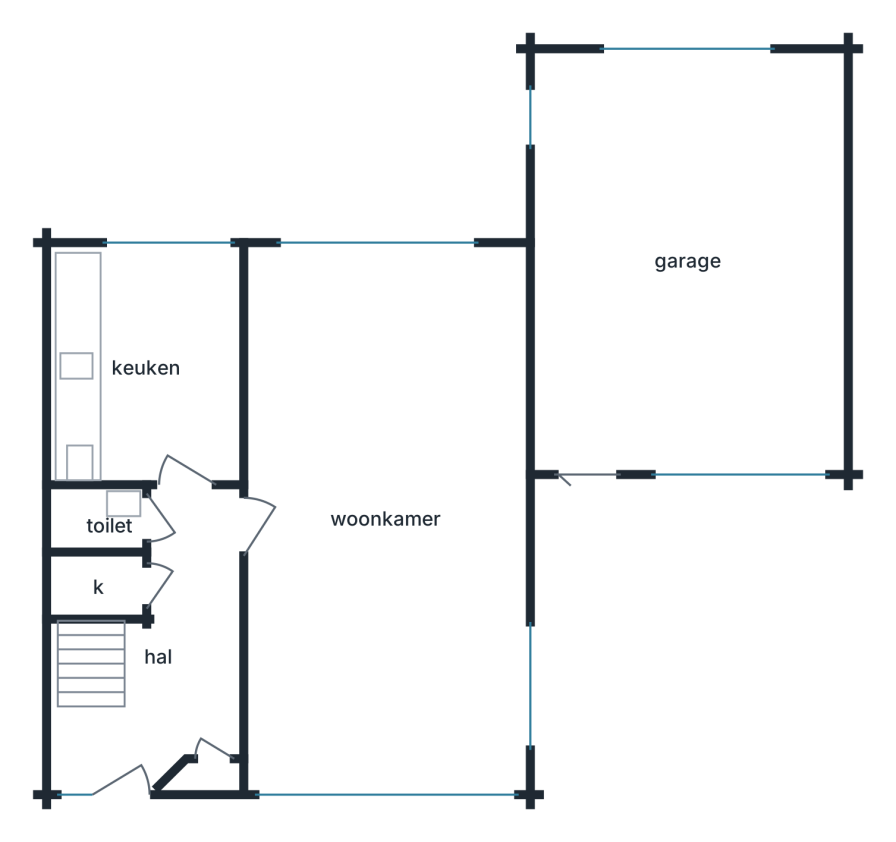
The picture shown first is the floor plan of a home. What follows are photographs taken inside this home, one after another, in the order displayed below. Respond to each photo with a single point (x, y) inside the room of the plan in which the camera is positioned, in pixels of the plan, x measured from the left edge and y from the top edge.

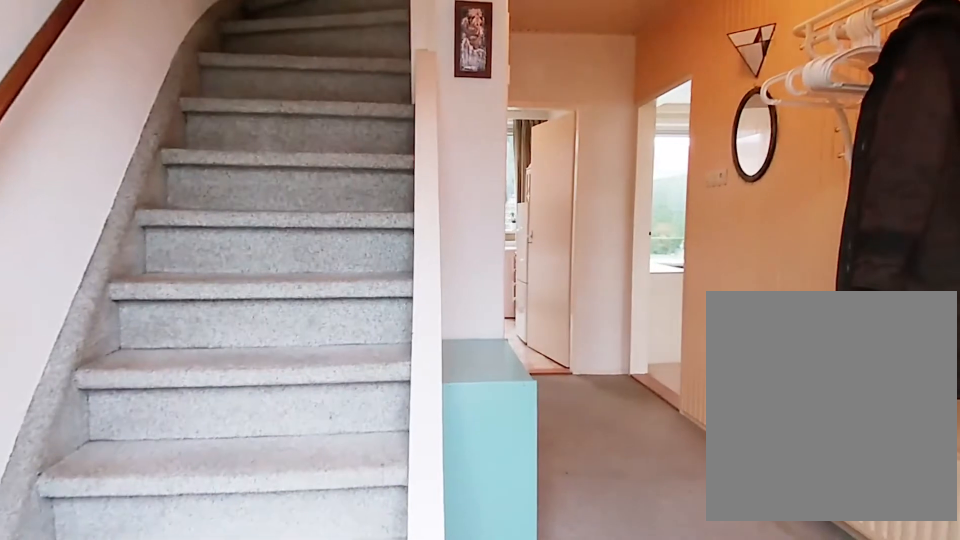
(151, 654)
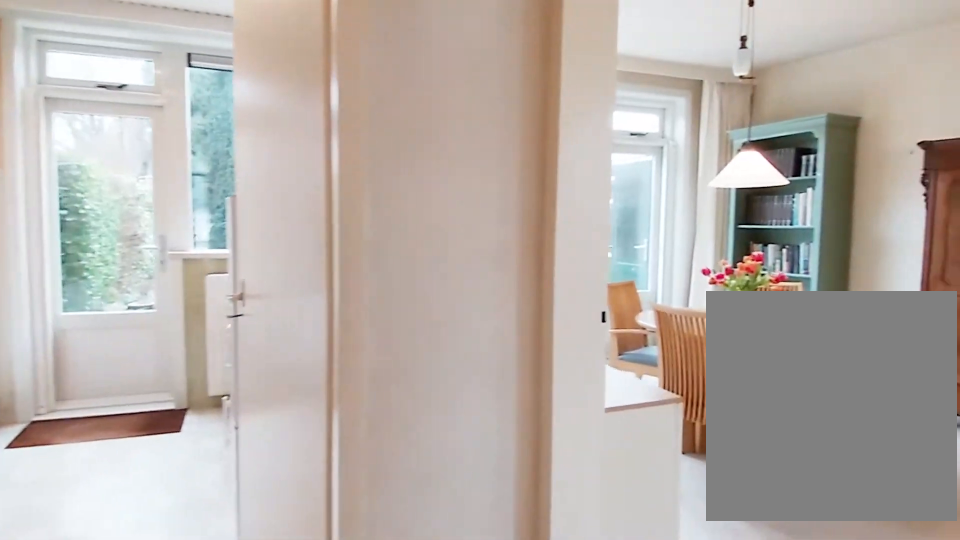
(151, 654)
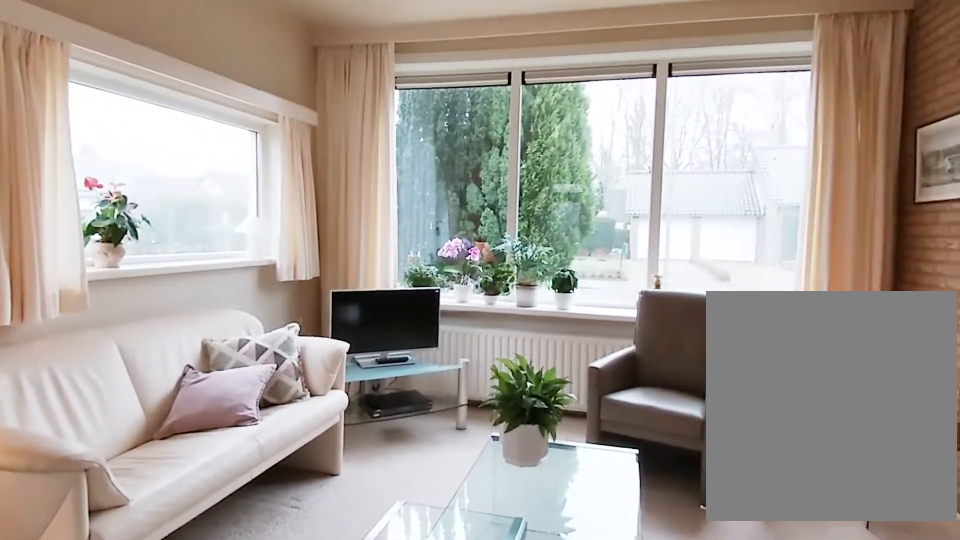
(388, 520)
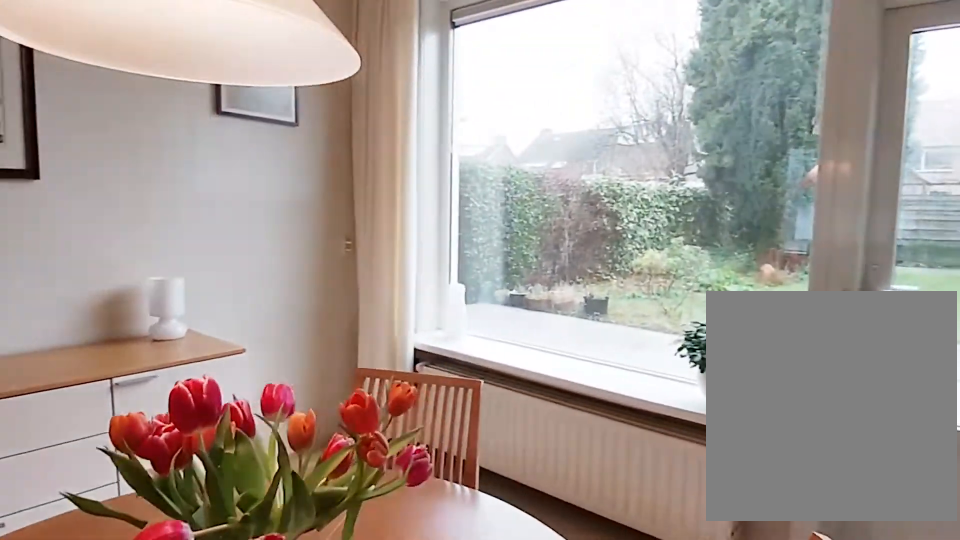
(388, 520)
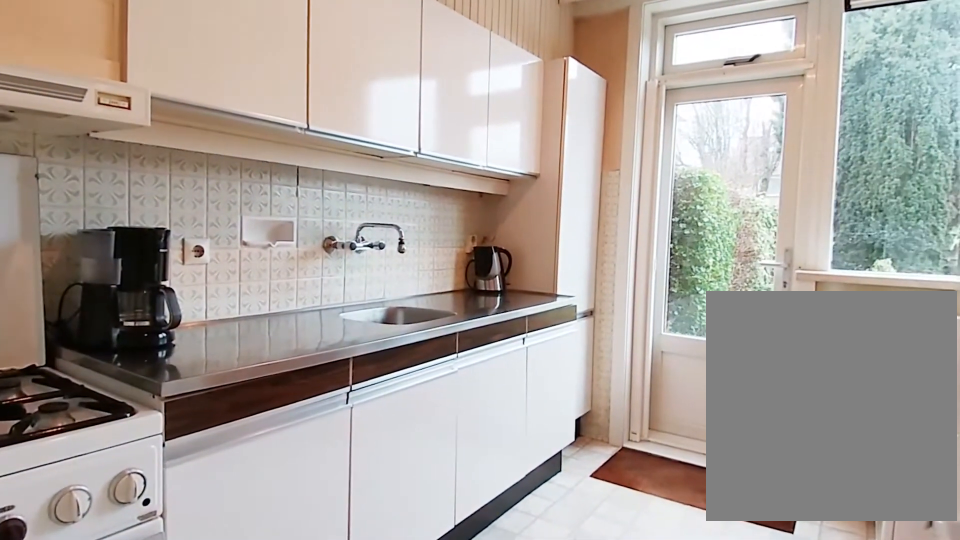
(168, 367)
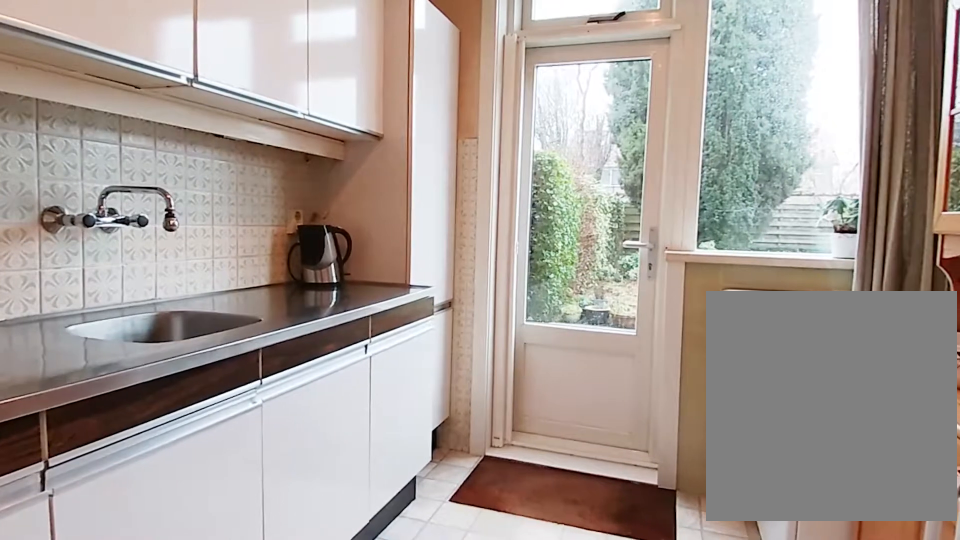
(146, 369)
